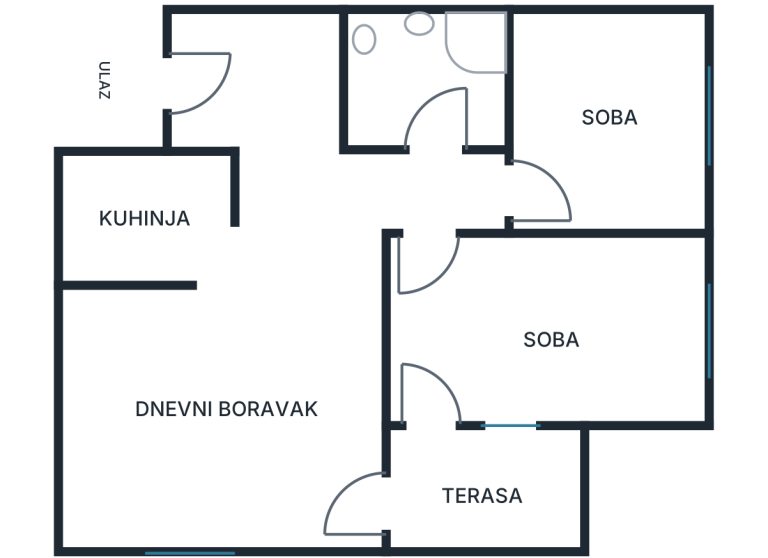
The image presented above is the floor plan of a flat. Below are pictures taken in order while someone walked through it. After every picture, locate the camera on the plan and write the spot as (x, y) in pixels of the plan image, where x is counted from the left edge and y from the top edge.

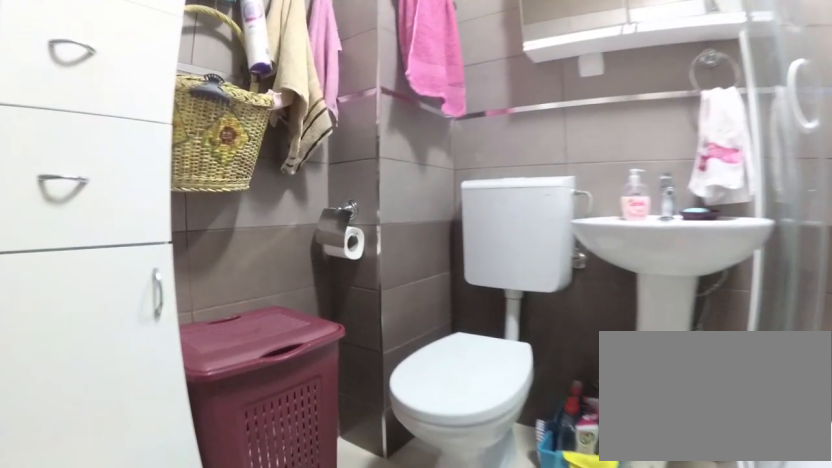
(423, 142)
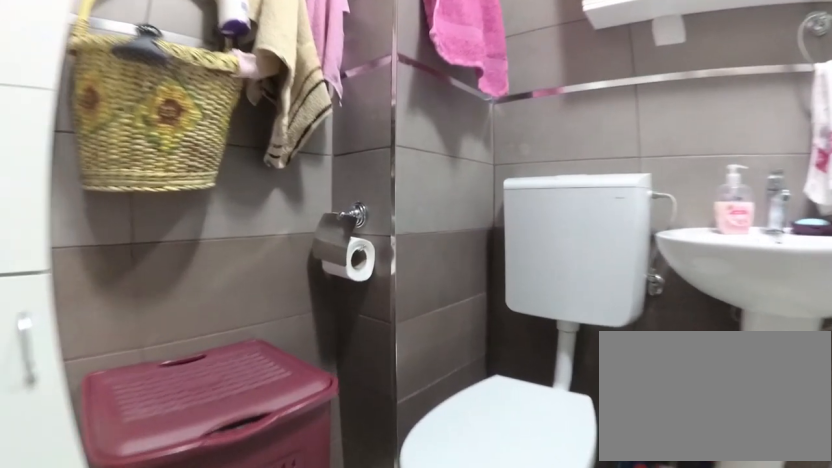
(413, 118)
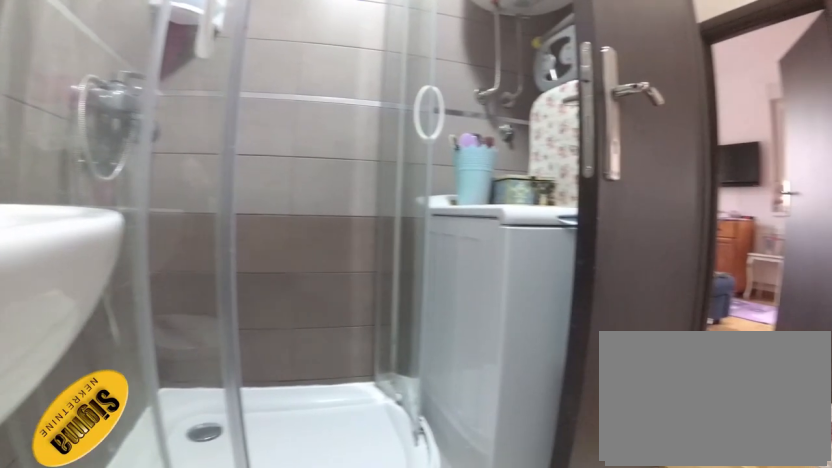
(379, 69)
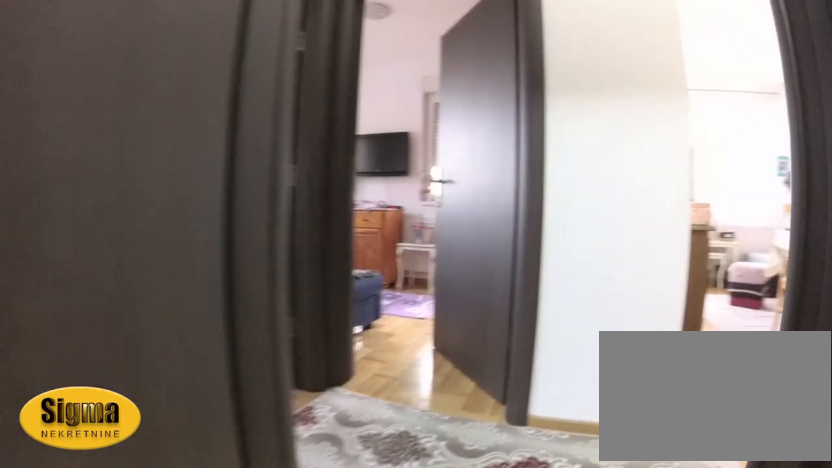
(437, 98)
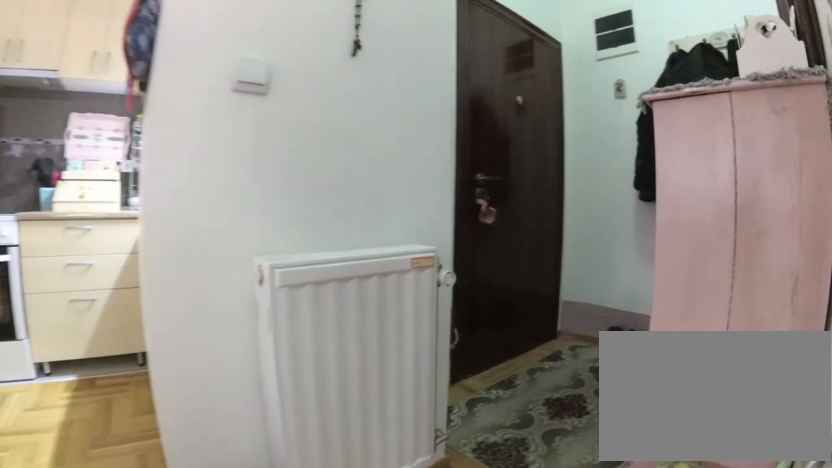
(326, 168)
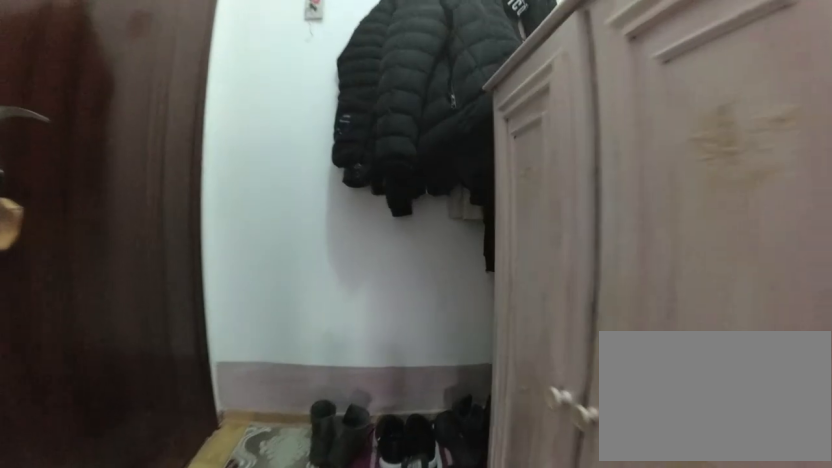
(308, 144)
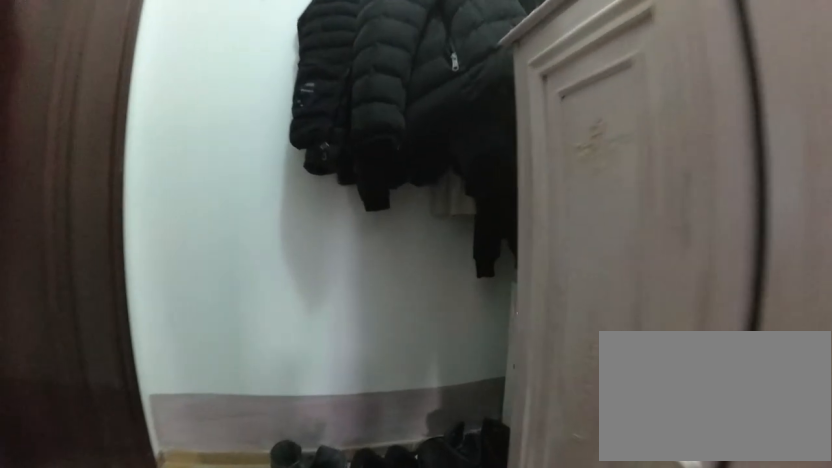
(309, 127)
